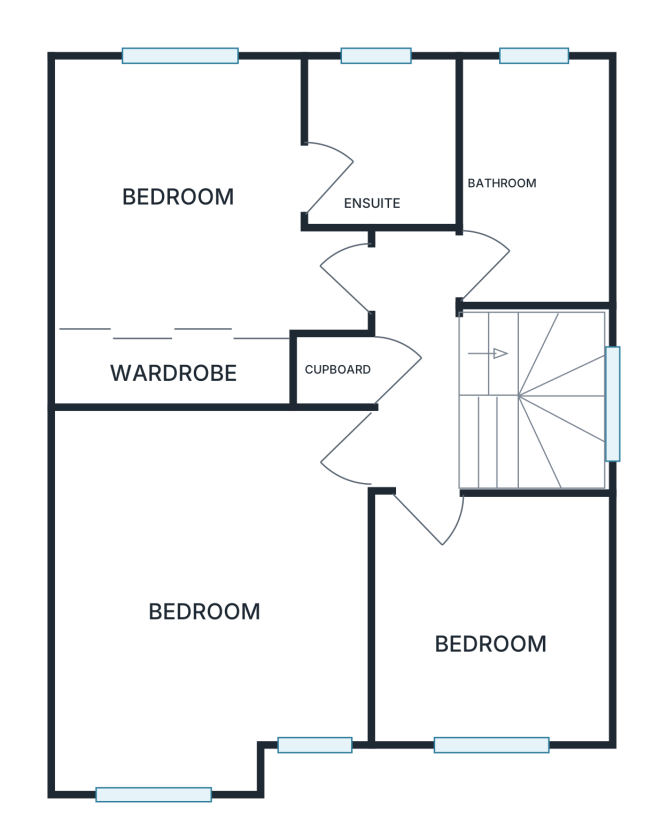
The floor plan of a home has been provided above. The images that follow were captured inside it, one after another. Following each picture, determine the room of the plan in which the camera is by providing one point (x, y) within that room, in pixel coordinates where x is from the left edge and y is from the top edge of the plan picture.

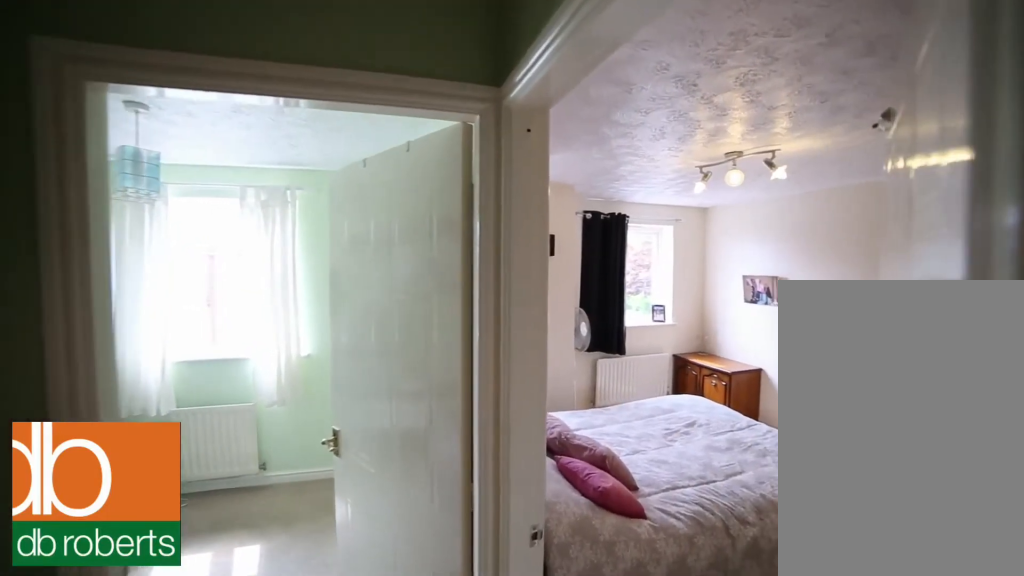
(414, 365)
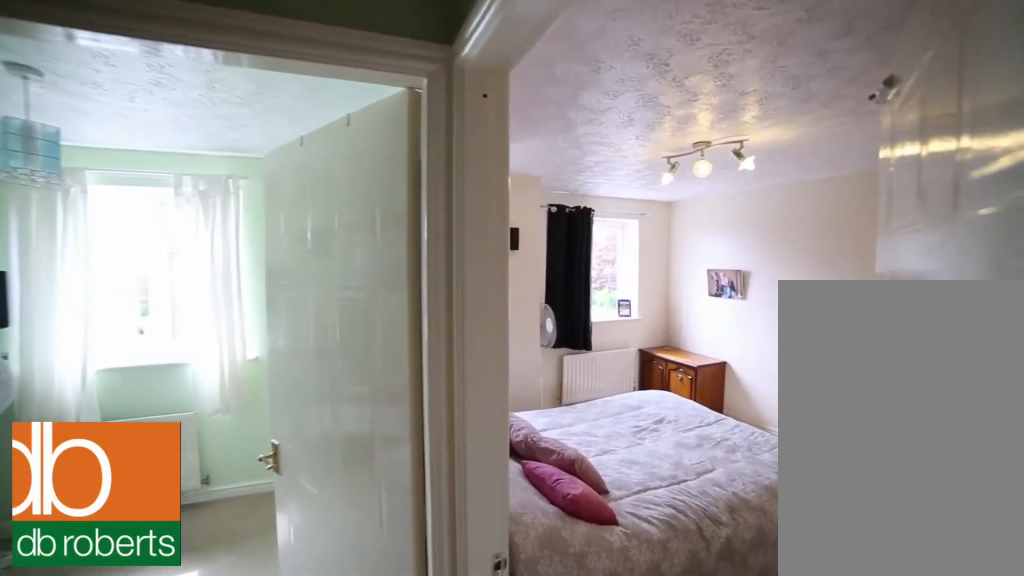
(414, 365)
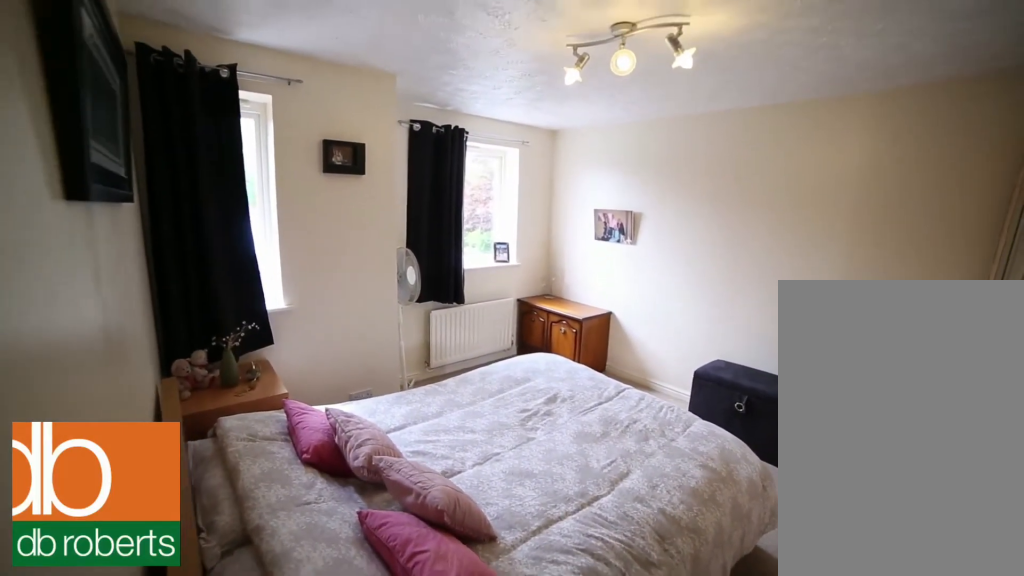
(208, 602)
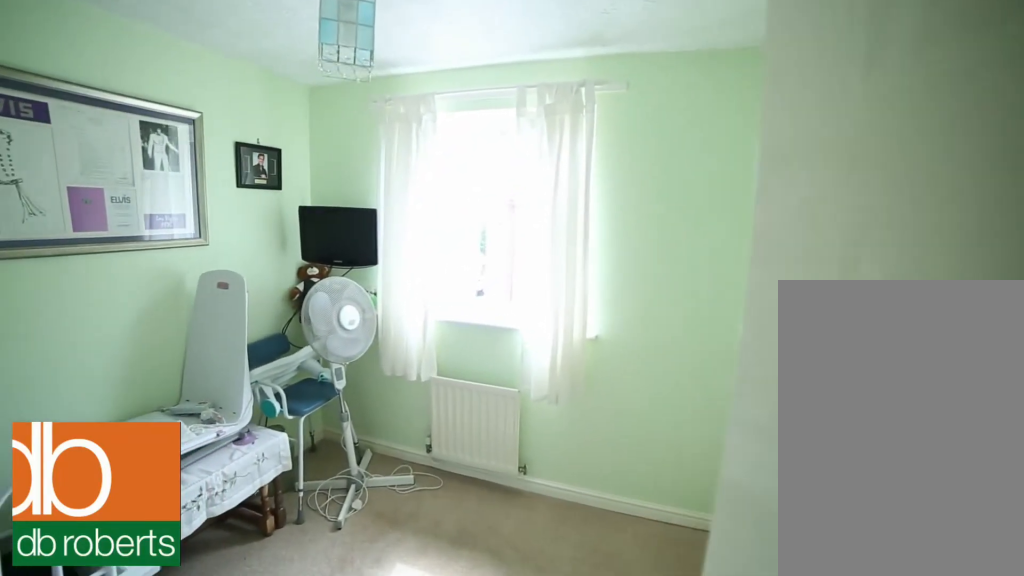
(476, 631)
